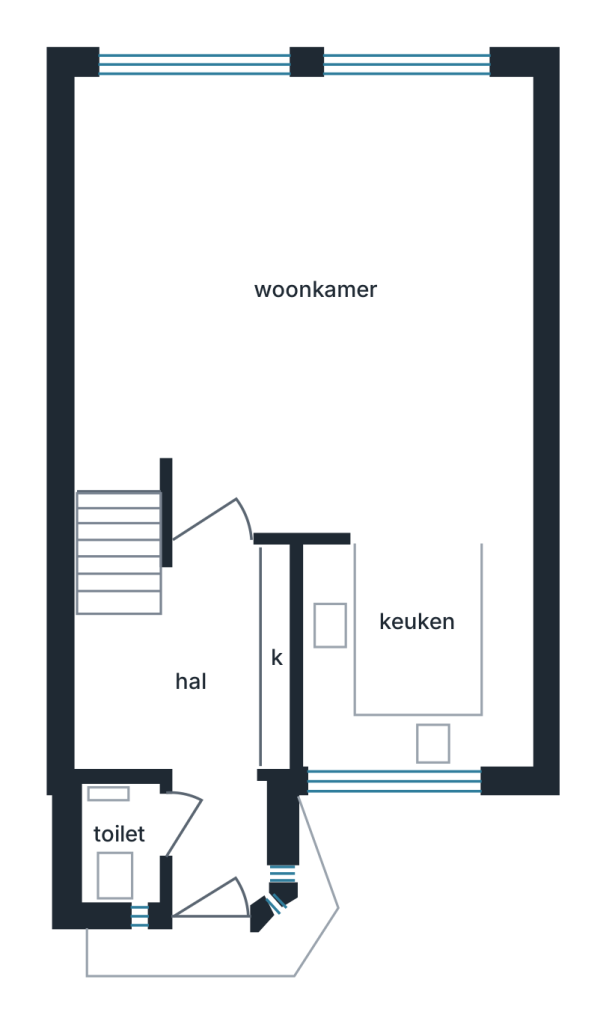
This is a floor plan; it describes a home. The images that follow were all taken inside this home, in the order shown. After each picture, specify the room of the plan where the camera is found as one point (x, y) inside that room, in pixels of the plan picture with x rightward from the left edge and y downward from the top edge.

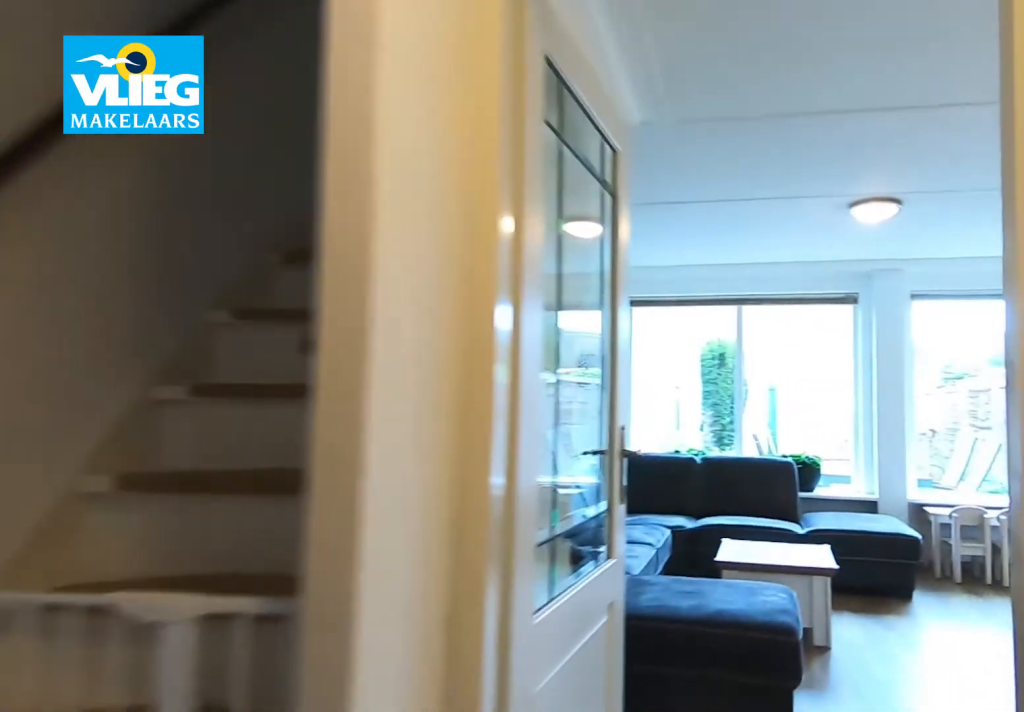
(186, 716)
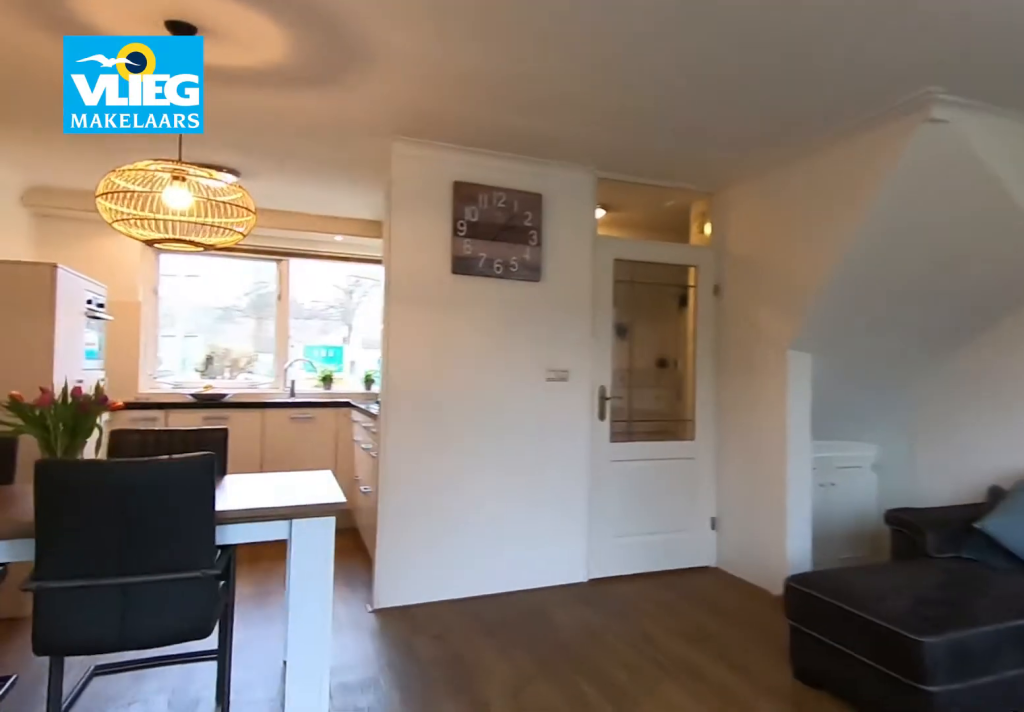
(296, 207)
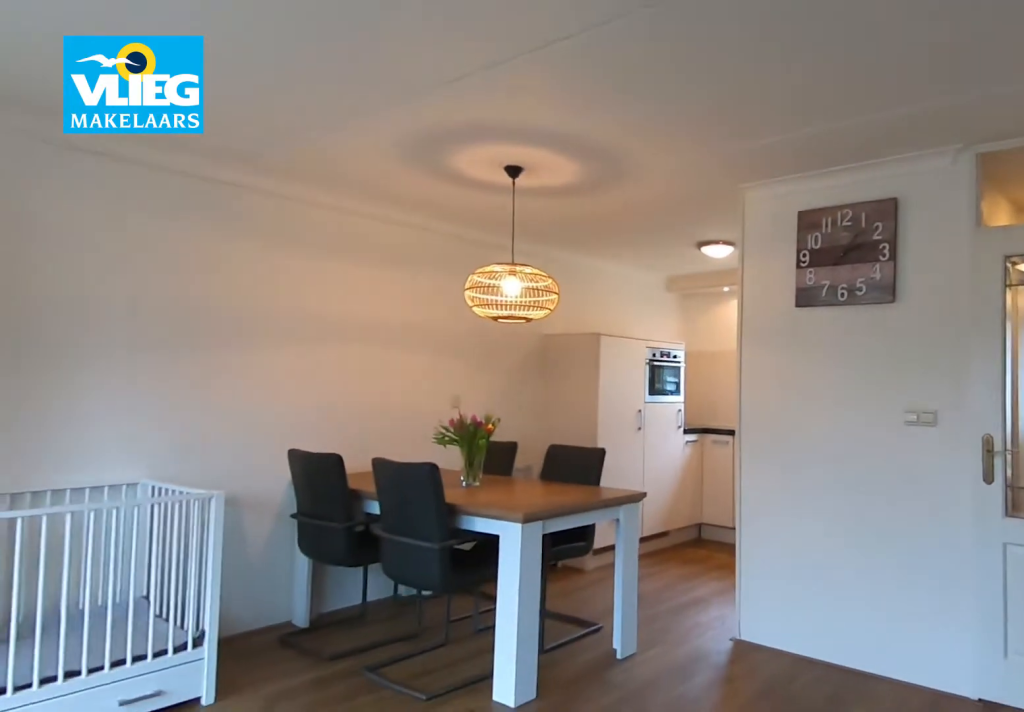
(296, 207)
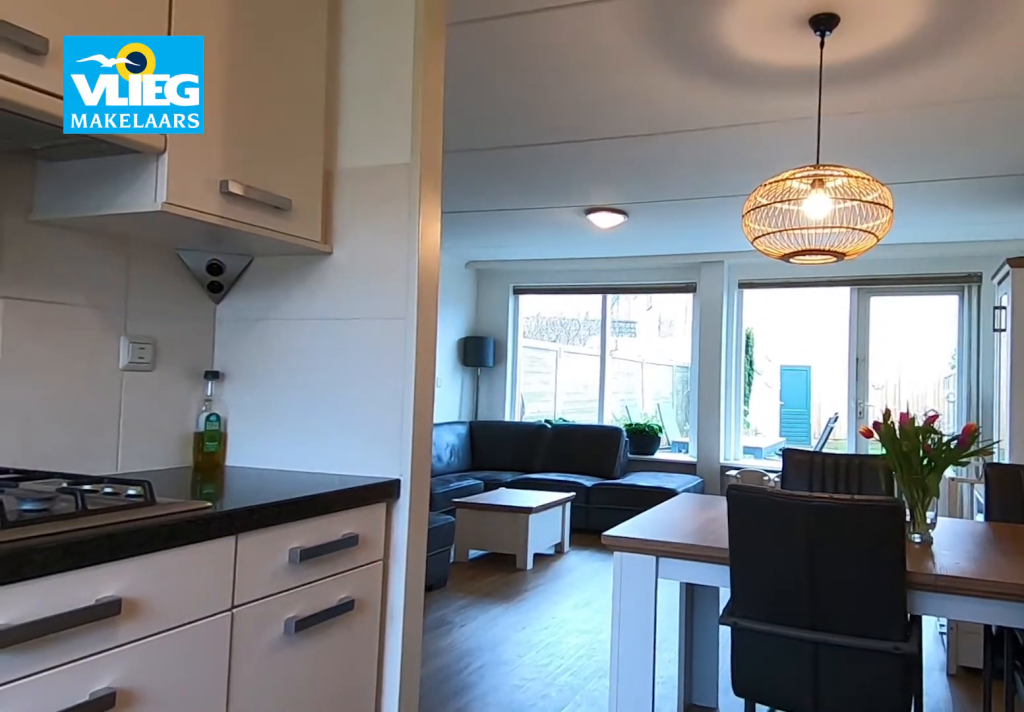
(420, 654)
